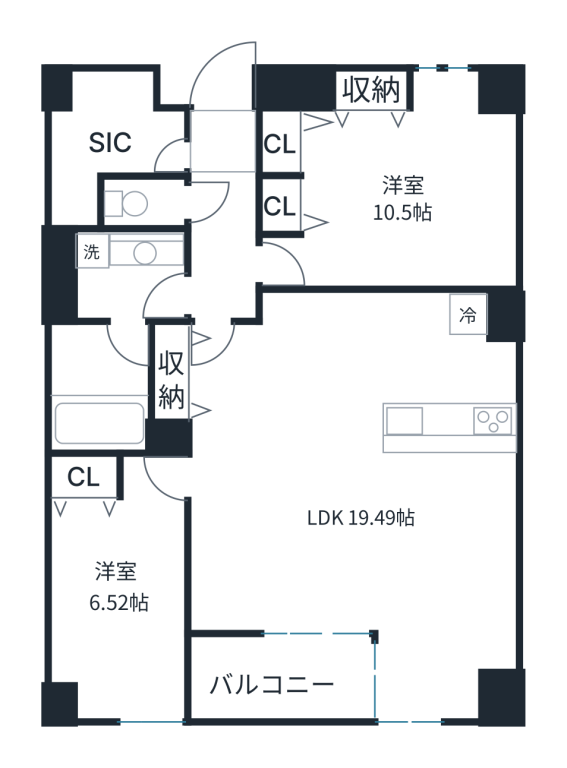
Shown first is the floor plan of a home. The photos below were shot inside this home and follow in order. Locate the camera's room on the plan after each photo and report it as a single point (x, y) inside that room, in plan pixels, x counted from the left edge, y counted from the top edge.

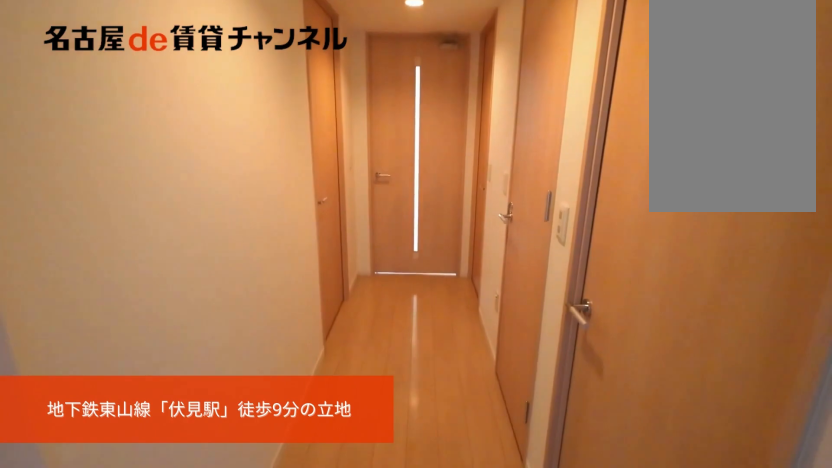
(221, 139)
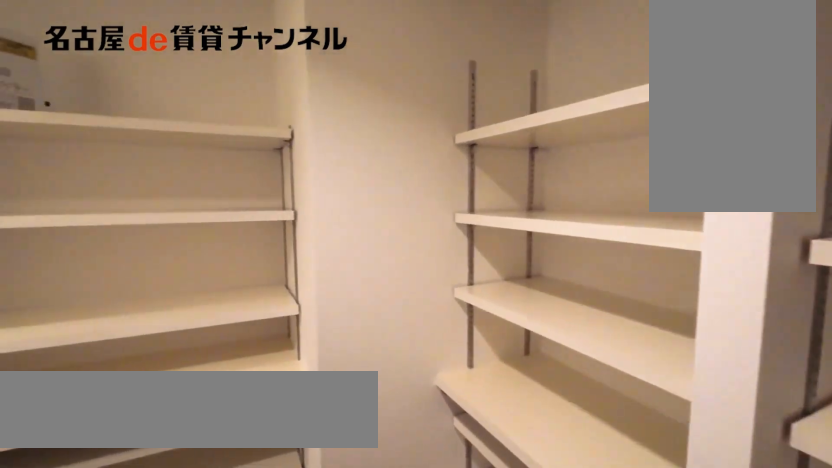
(114, 137)
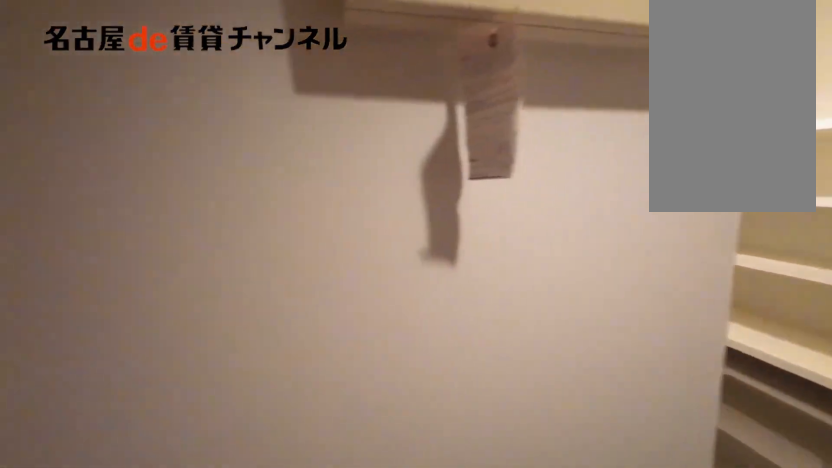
(114, 137)
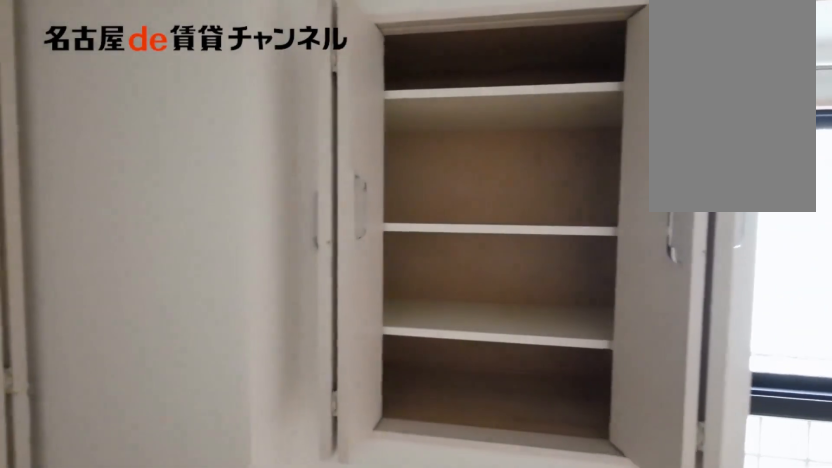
(385, 178)
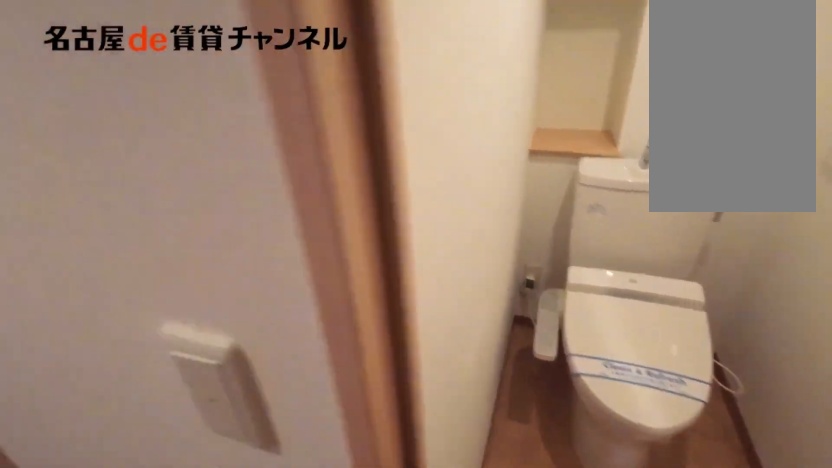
(142, 202)
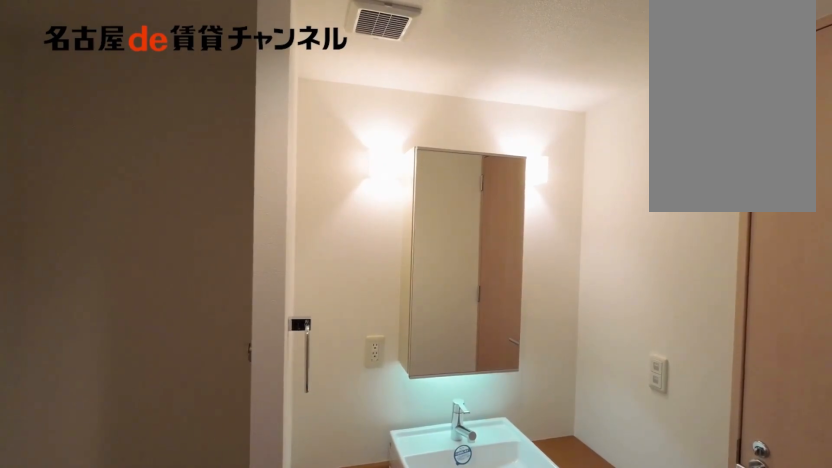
(125, 275)
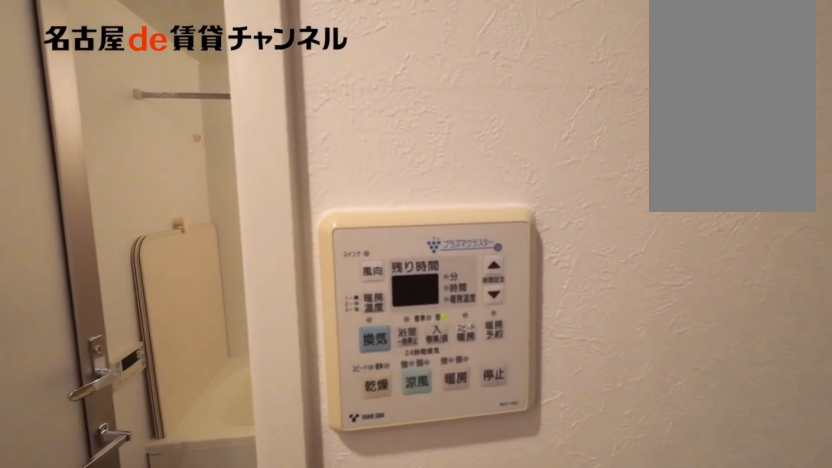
(125, 275)
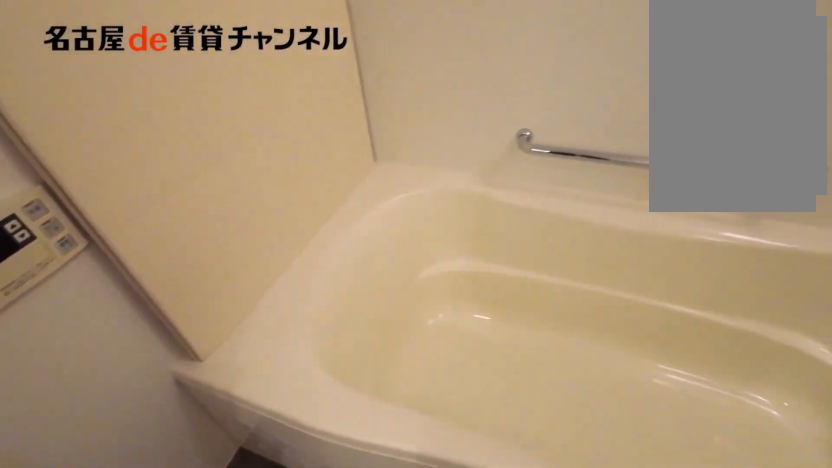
(105, 387)
